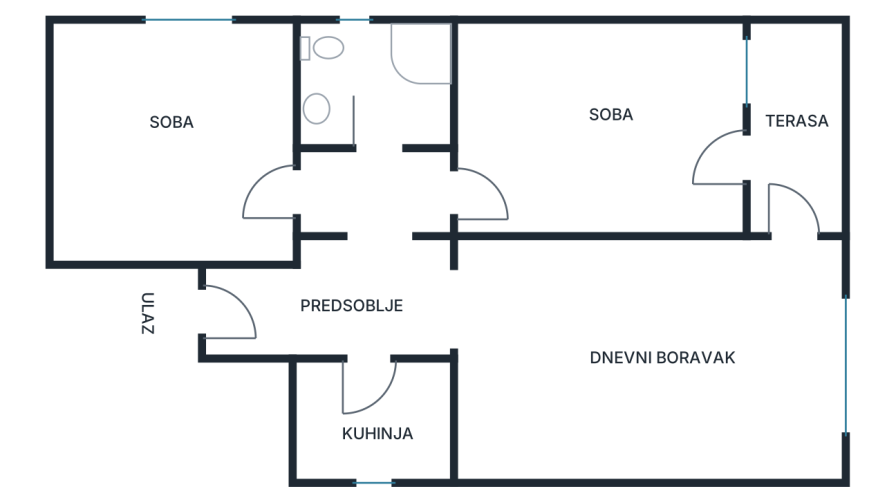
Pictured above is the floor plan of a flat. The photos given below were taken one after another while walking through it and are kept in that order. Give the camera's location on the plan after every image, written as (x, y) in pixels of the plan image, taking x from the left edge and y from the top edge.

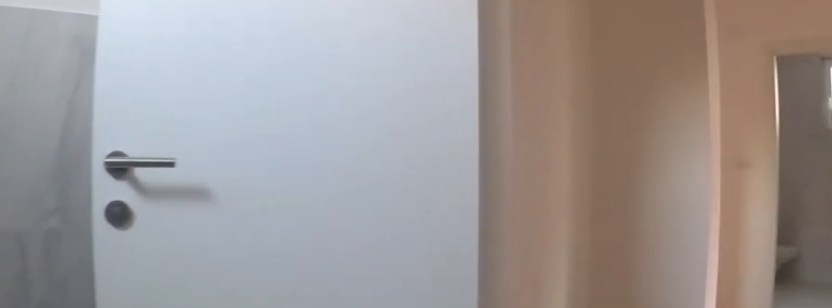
(396, 416)
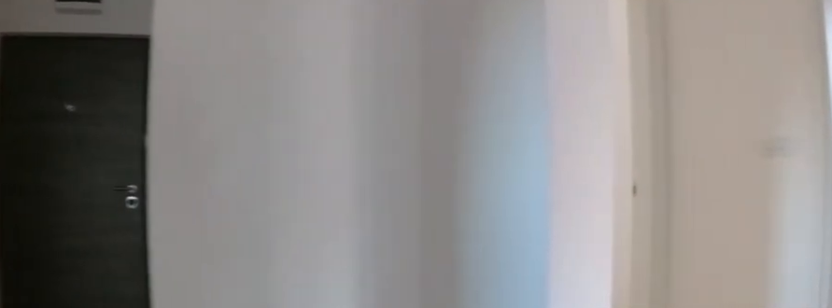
(420, 288)
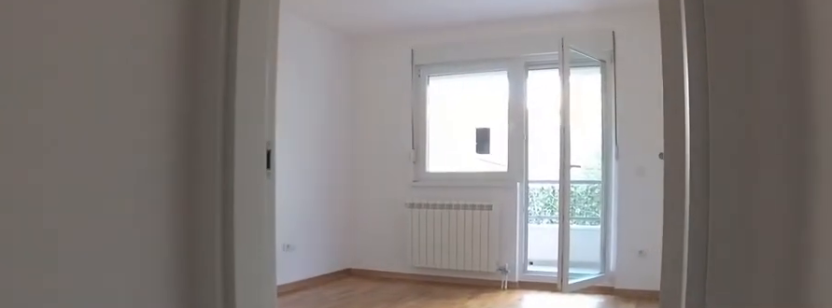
(396, 198)
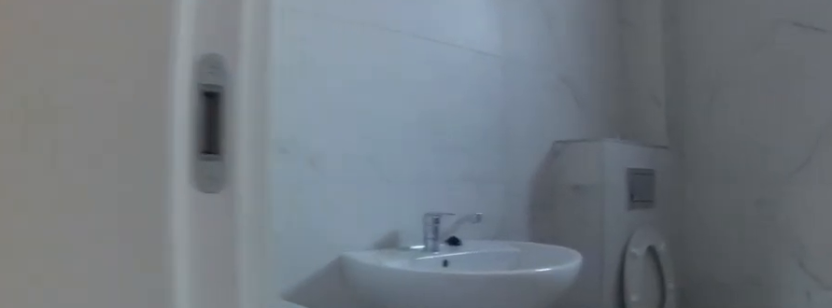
(409, 192)
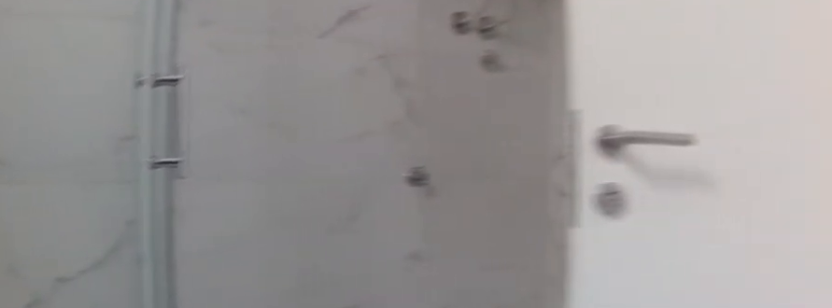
(375, 85)
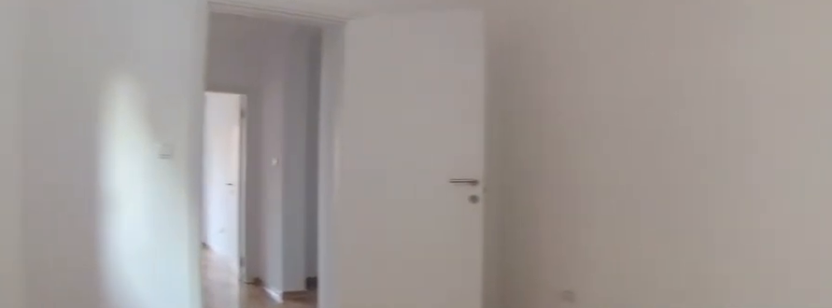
(79, 43)
